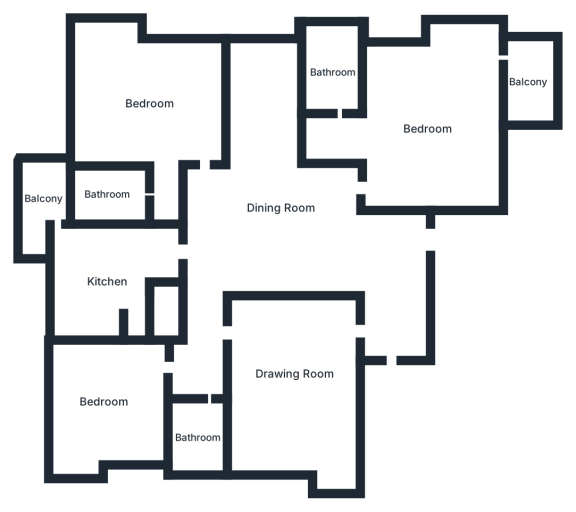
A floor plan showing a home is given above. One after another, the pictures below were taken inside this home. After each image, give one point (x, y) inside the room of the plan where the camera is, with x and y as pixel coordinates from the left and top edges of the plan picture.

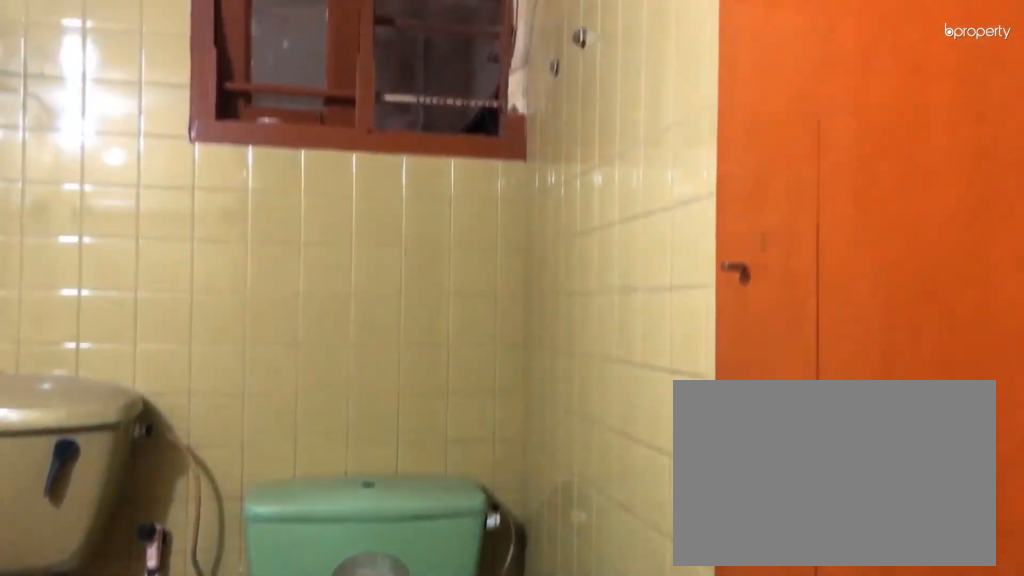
(107, 194)
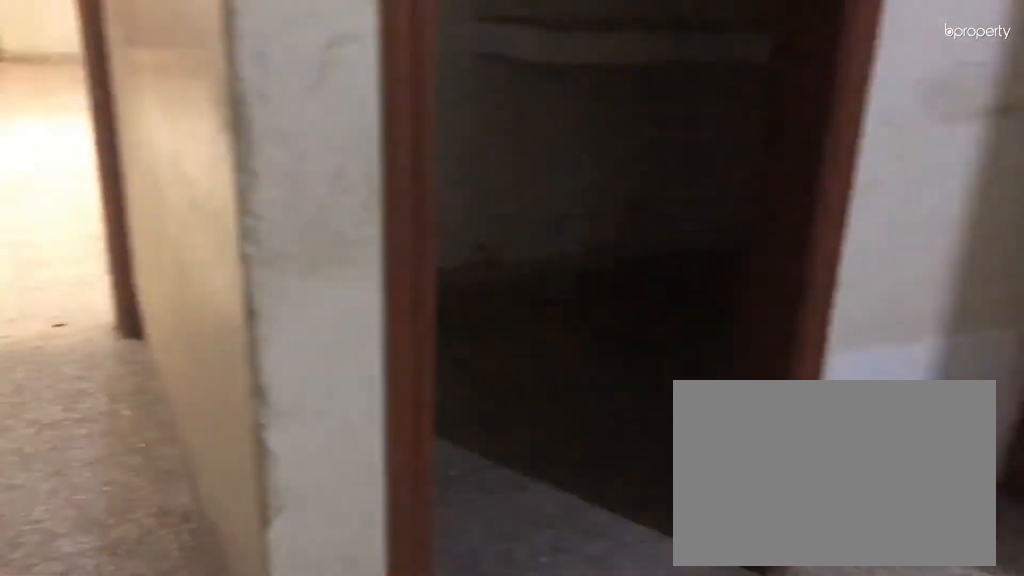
(104, 288)
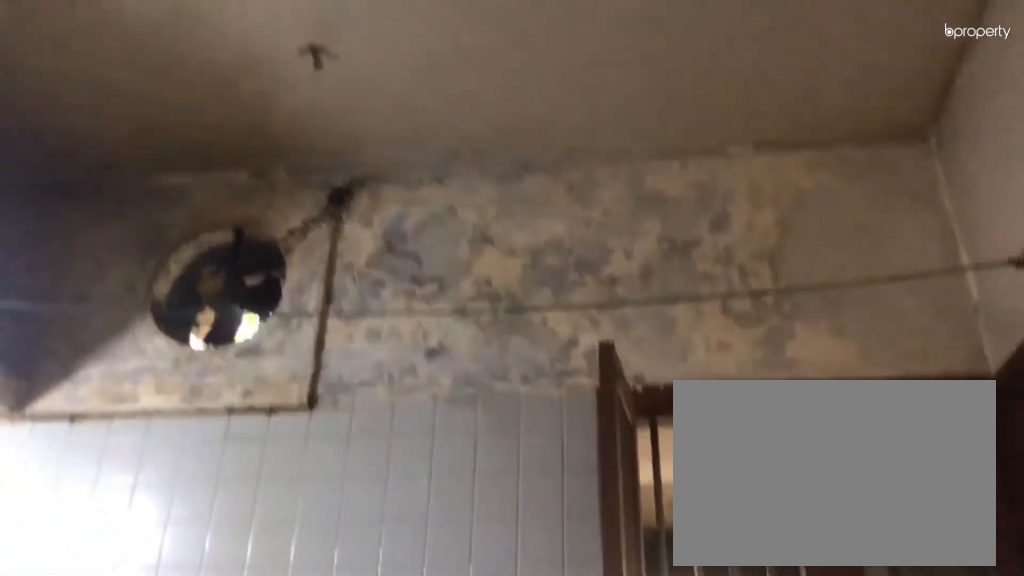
(104, 288)
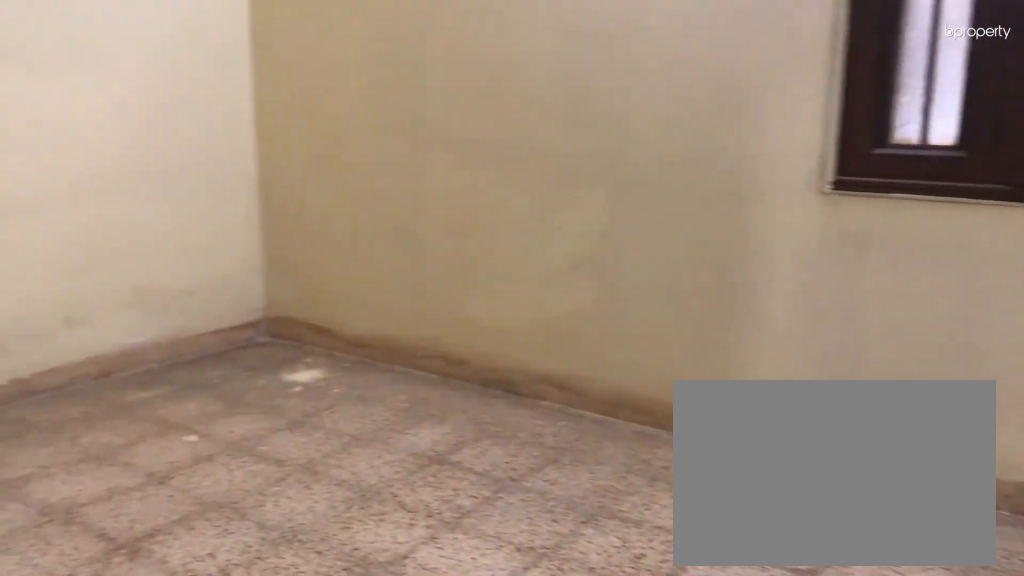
(107, 400)
